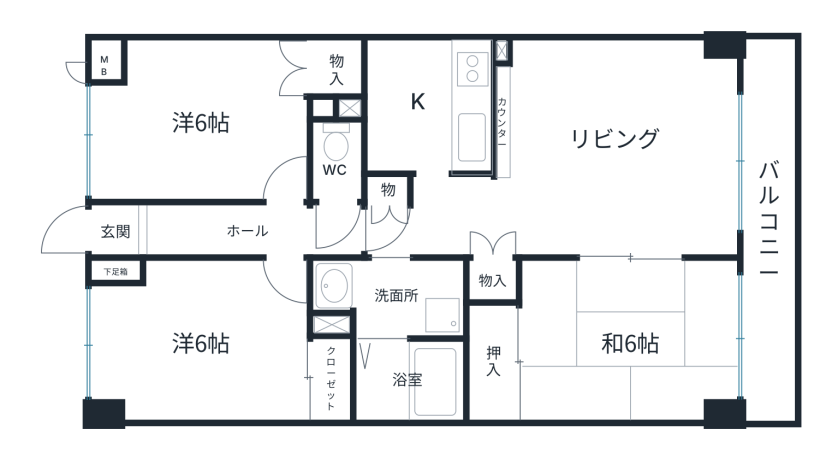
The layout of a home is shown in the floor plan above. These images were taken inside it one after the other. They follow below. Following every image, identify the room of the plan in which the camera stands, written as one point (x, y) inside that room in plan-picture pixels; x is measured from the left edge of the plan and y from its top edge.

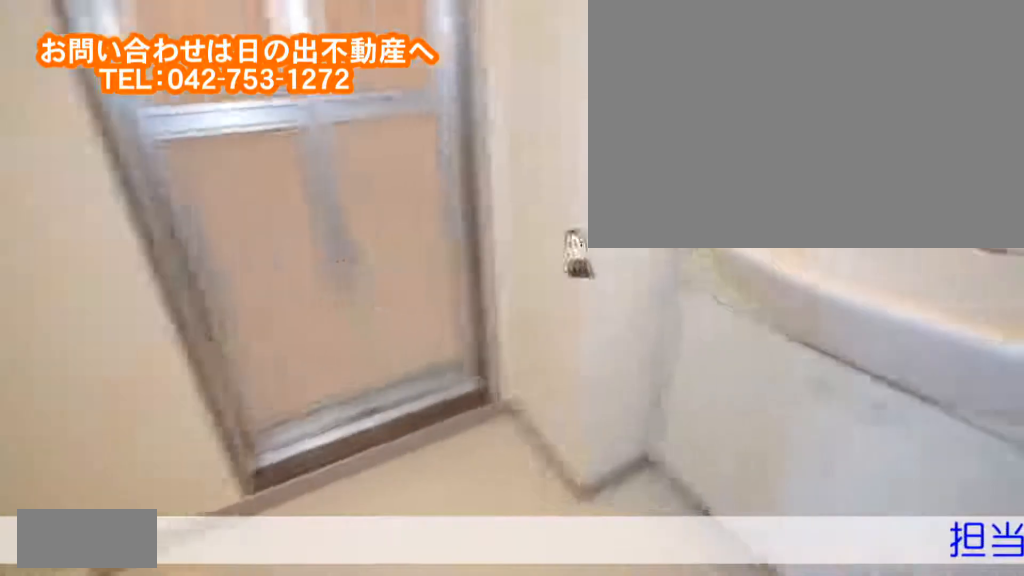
(418, 291)
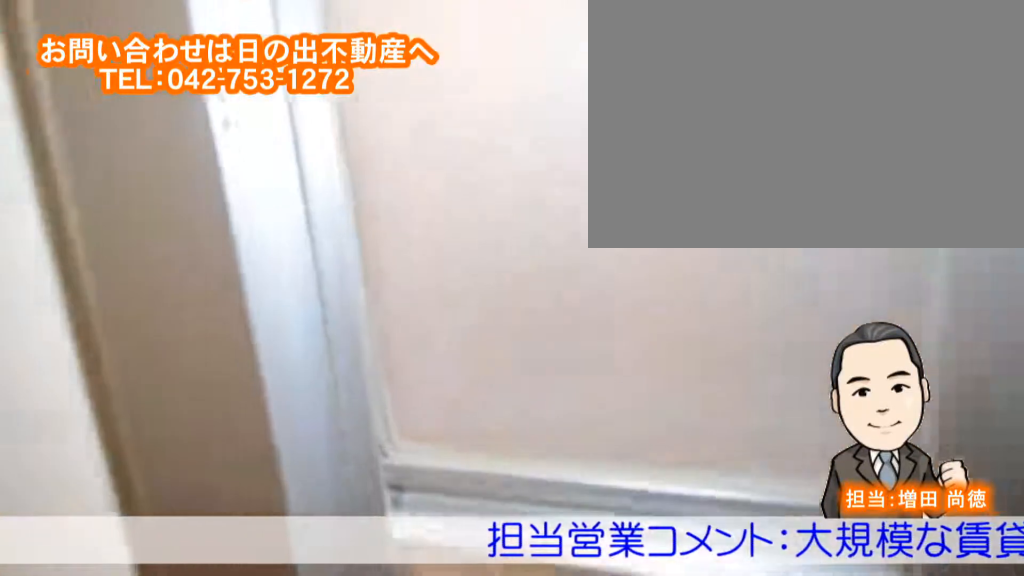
(409, 380)
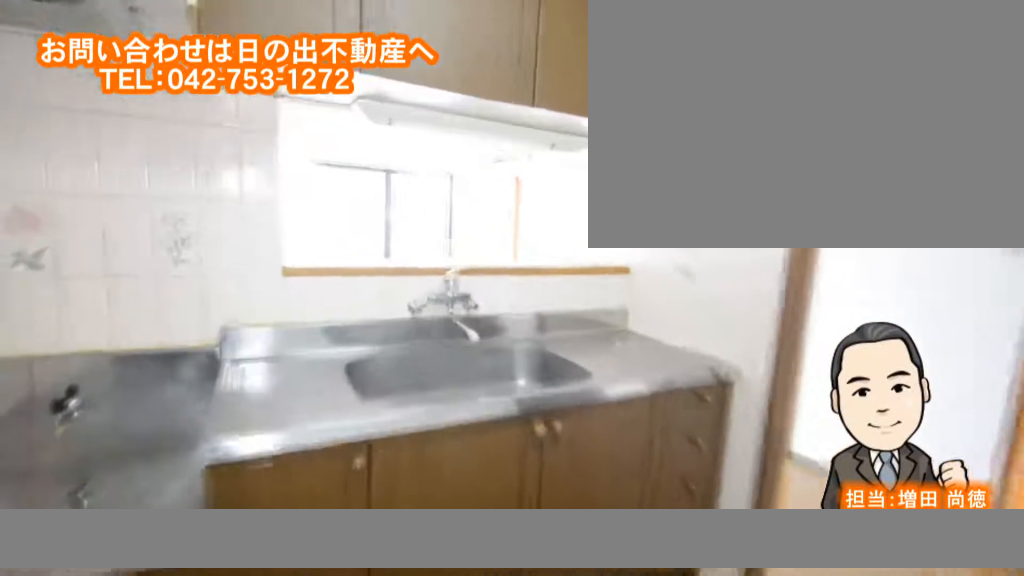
(414, 107)
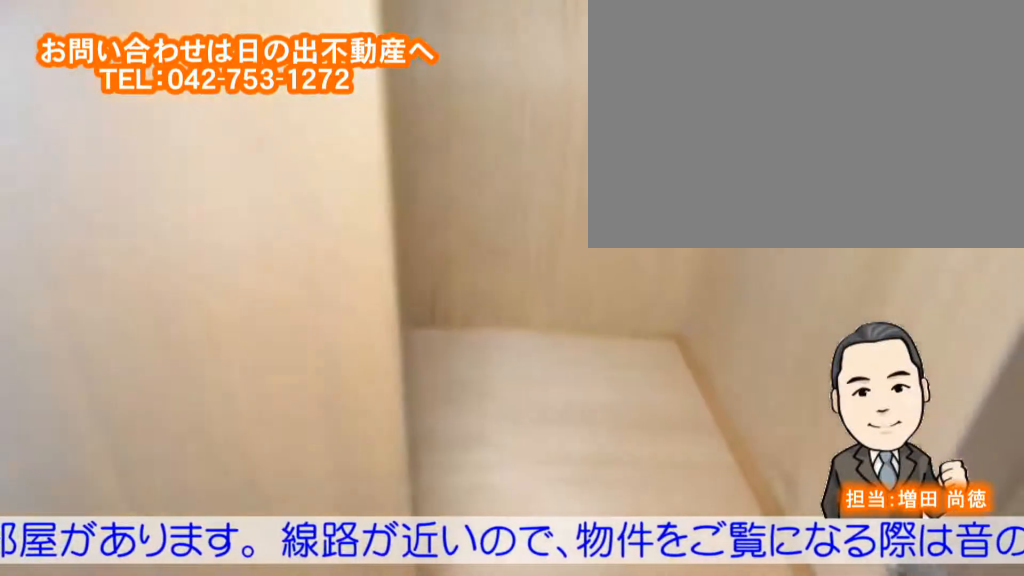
(608, 177)
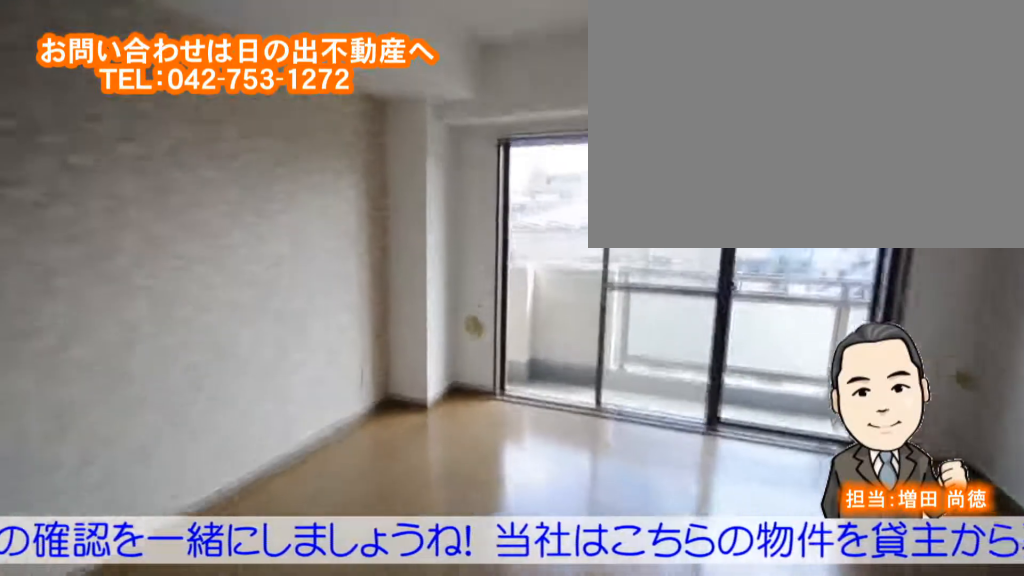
(608, 177)
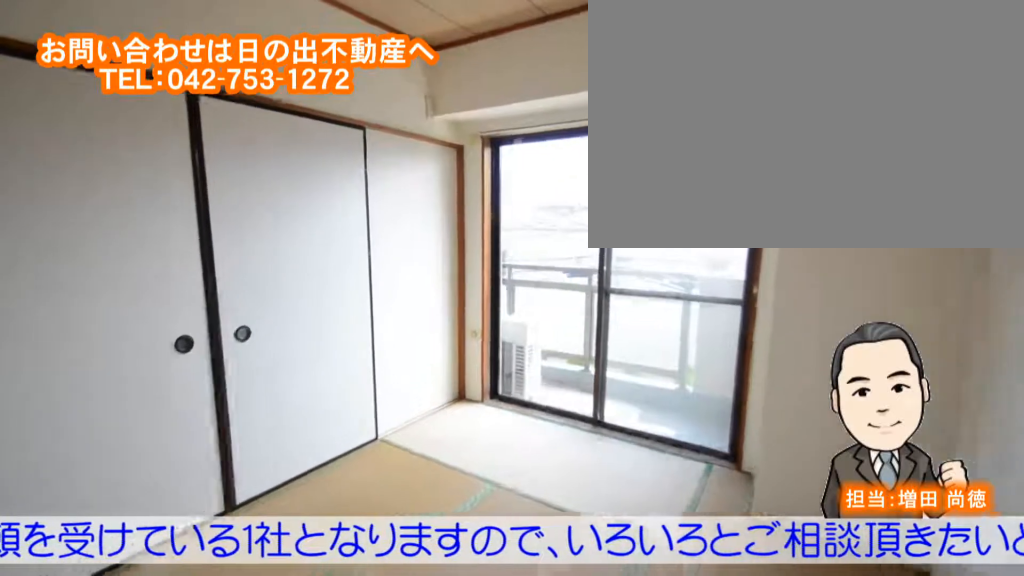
(574, 331)
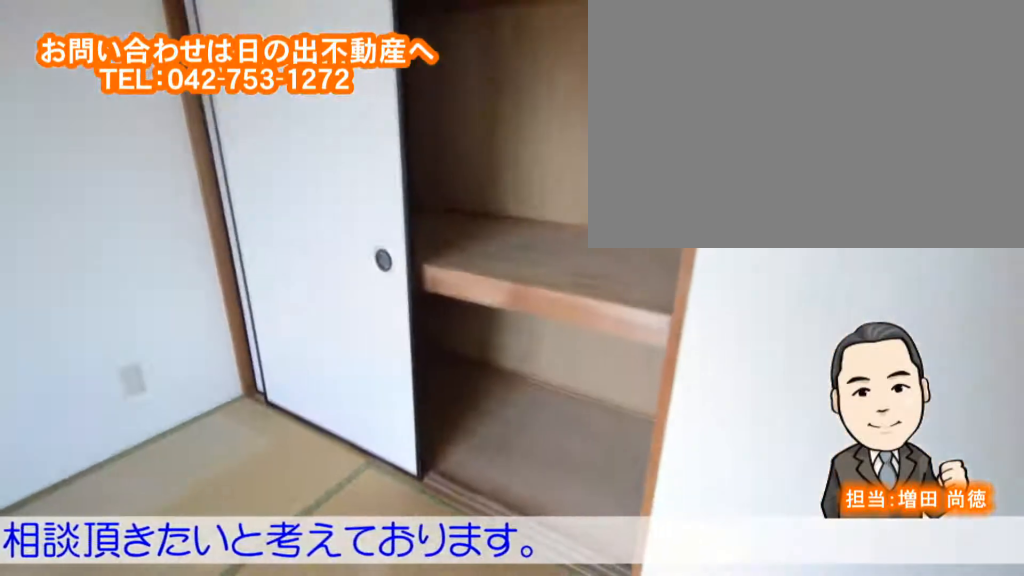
(574, 331)
